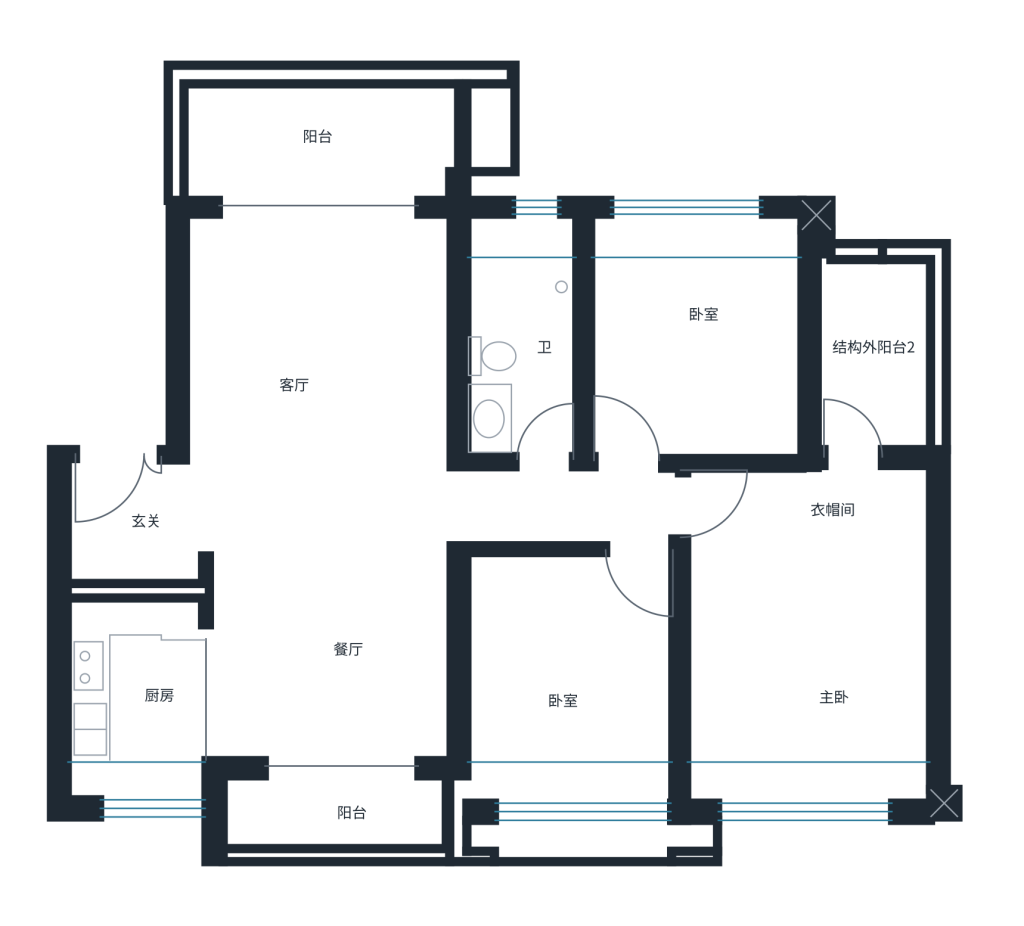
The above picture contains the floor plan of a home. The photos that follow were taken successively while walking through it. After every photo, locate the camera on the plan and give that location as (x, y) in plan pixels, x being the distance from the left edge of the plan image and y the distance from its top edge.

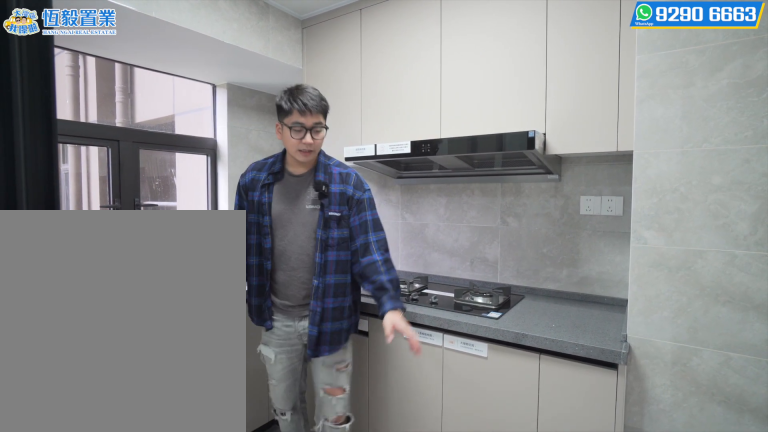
(160, 716)
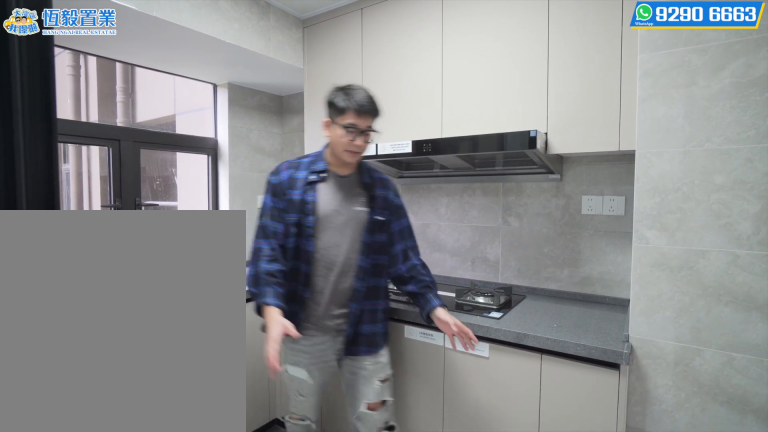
(158, 707)
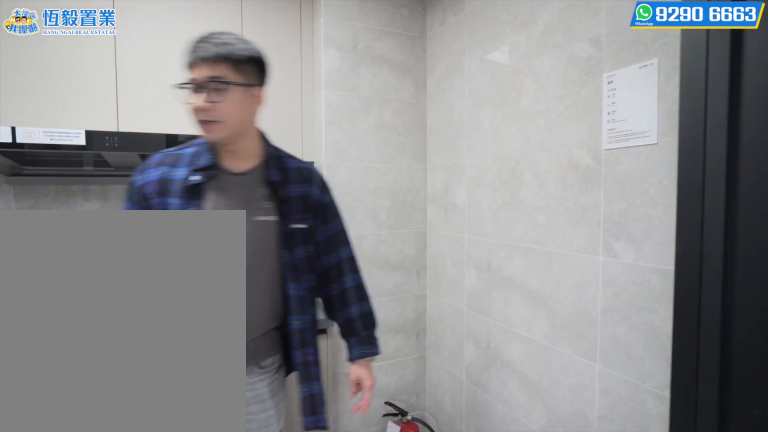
(153, 651)
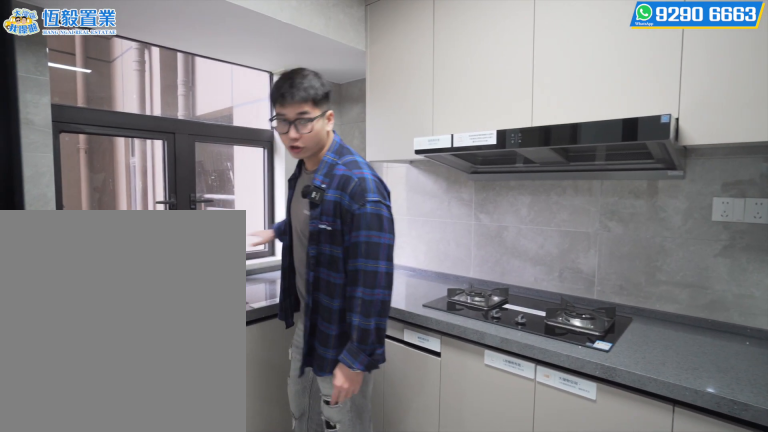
(154, 726)
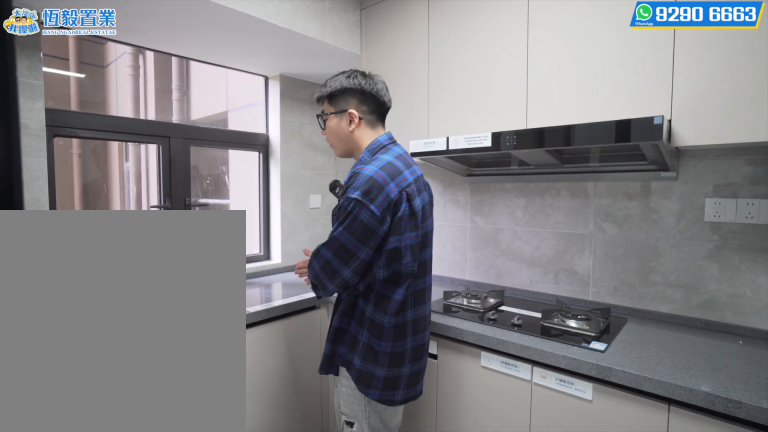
(153, 725)
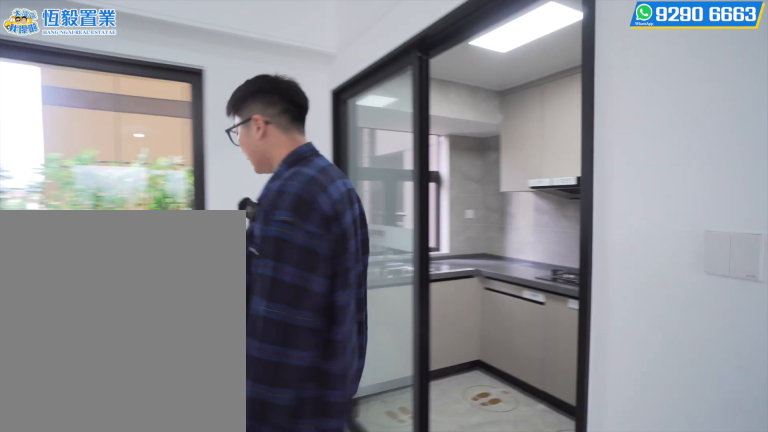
(240, 678)
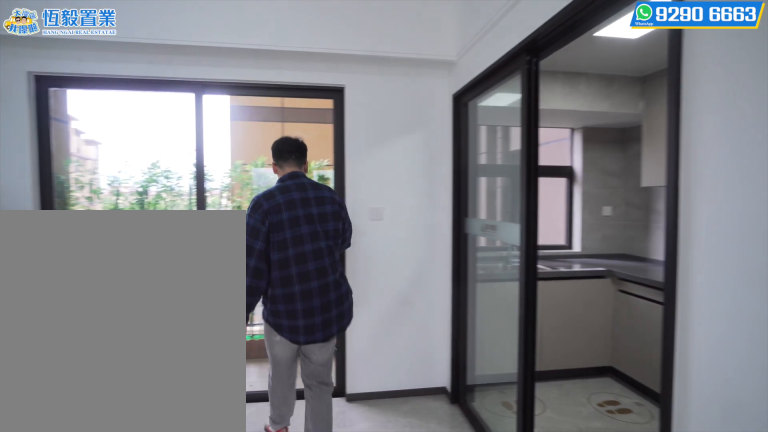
(274, 710)
